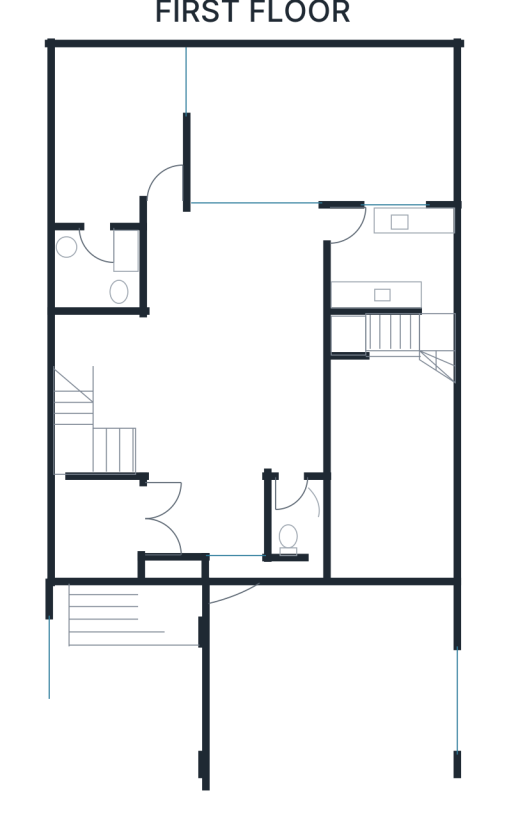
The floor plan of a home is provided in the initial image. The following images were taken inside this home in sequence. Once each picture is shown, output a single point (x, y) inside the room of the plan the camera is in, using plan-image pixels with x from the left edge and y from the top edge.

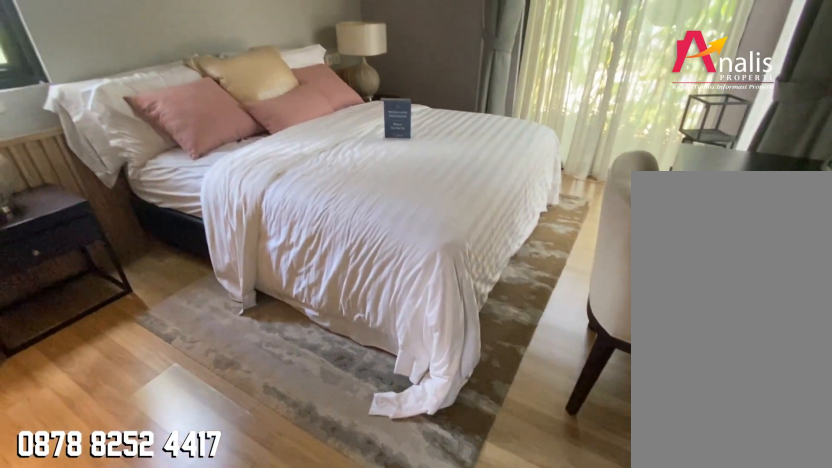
(113, 173)
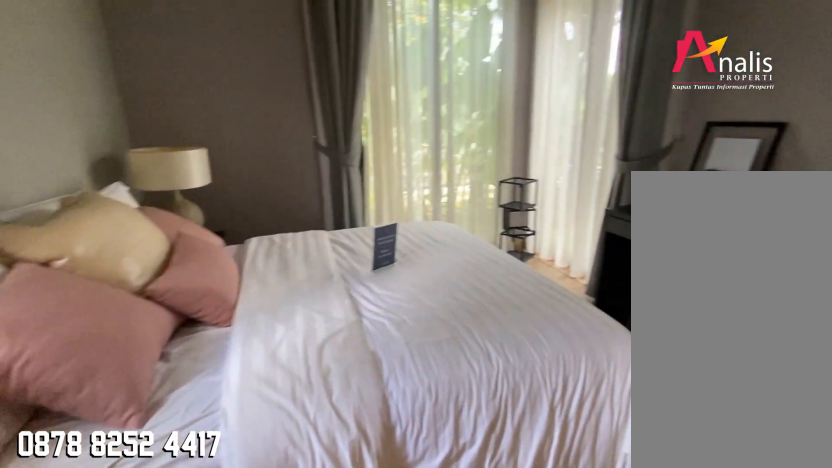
(113, 173)
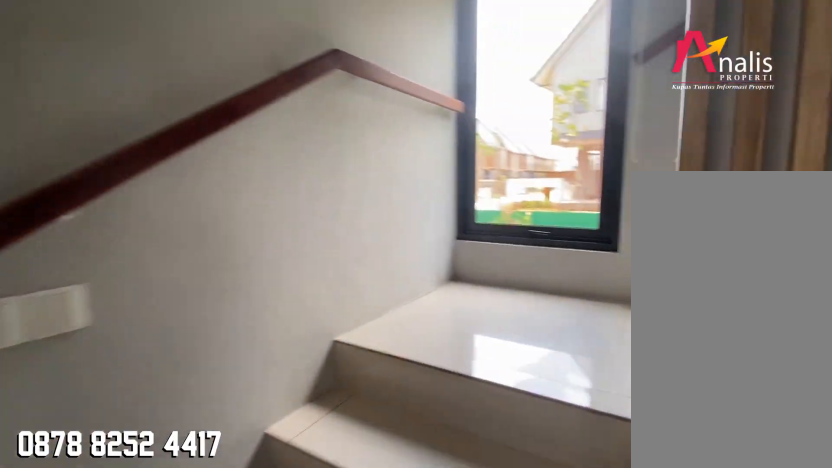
(210, 379)
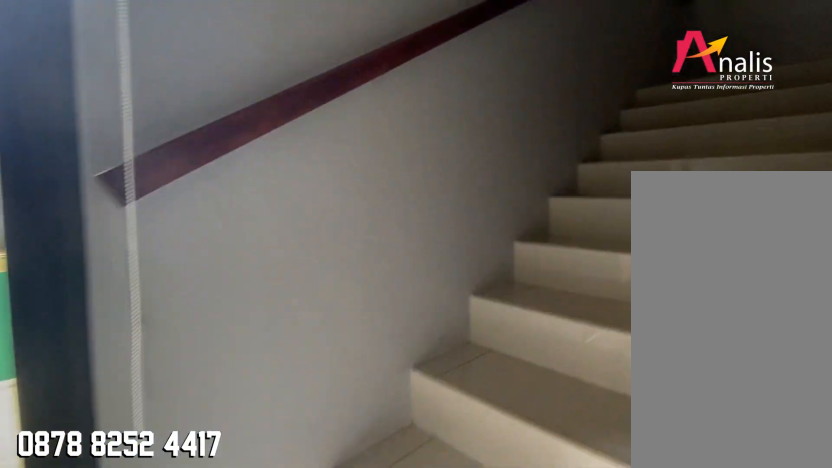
(87, 437)
